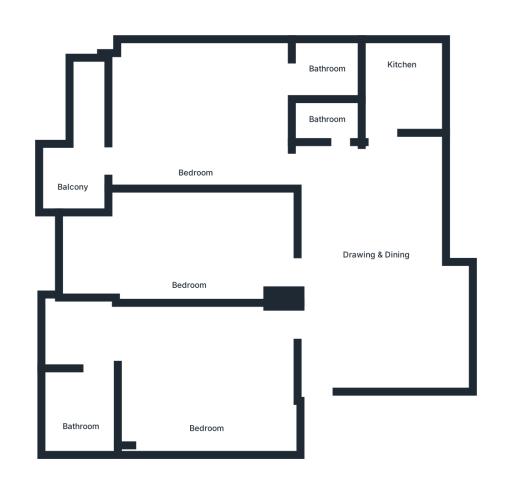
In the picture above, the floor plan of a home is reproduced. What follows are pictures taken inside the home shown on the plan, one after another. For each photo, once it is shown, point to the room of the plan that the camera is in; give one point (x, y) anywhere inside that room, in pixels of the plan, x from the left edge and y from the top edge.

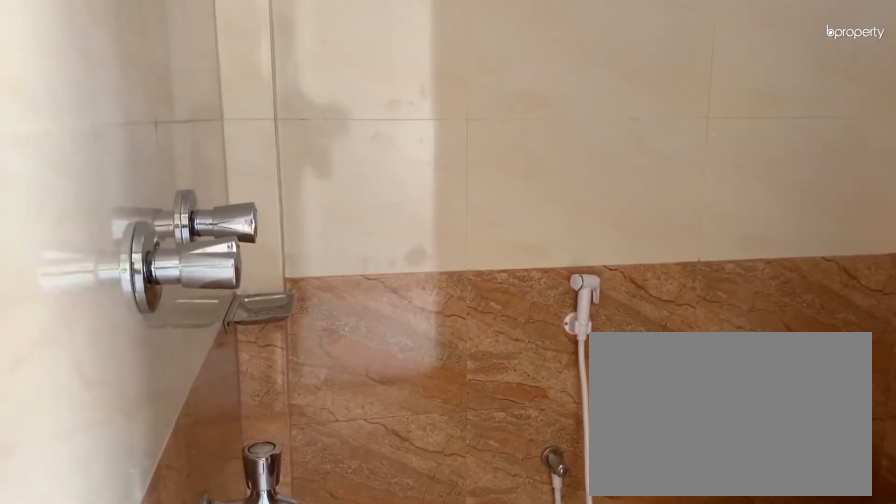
(79, 429)
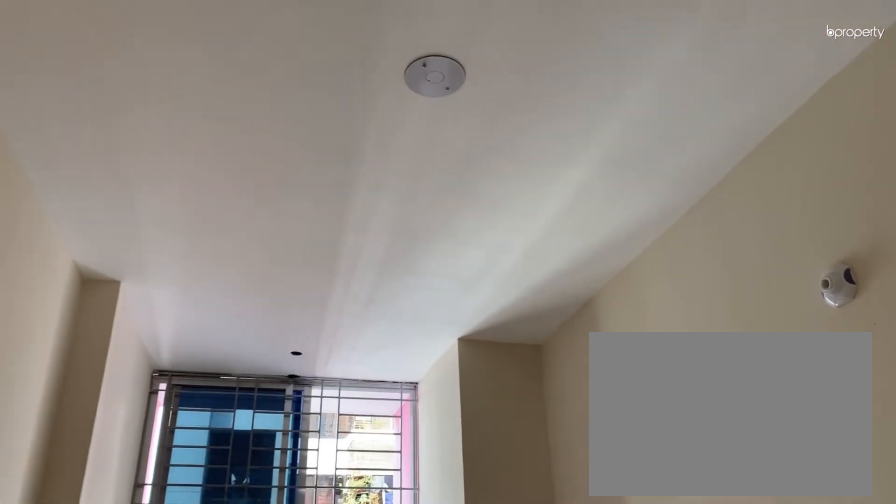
(197, 244)
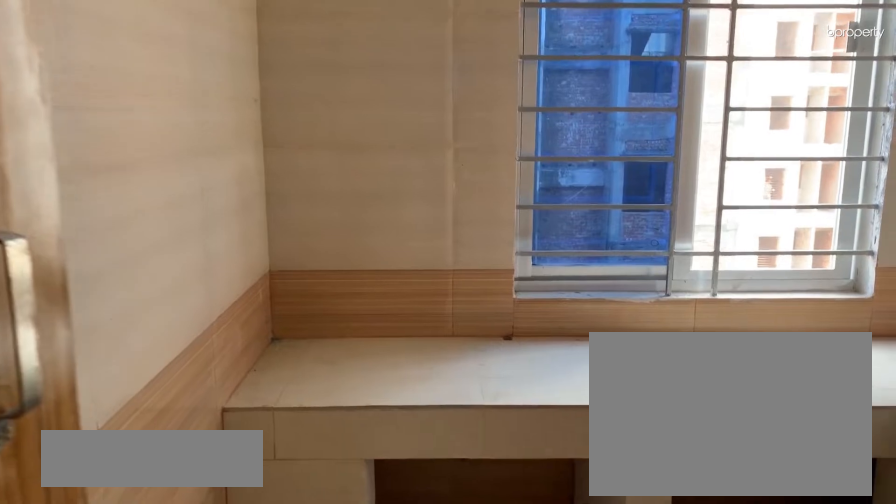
(402, 71)
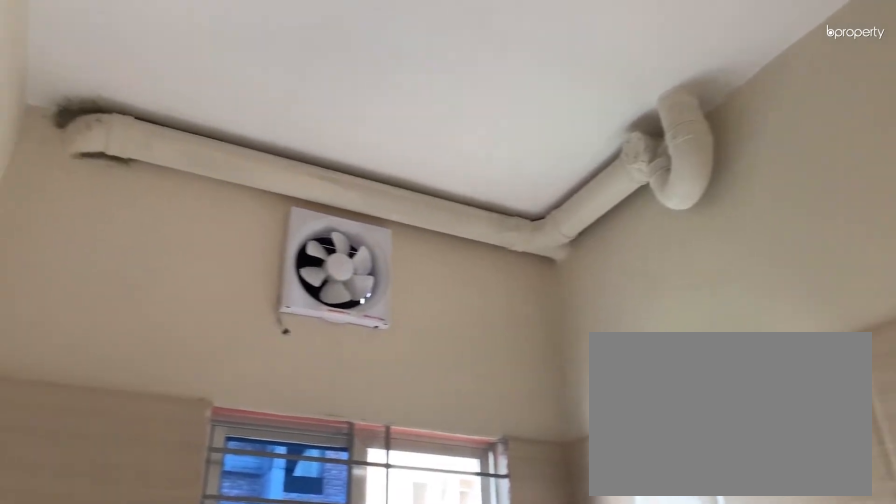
(402, 71)
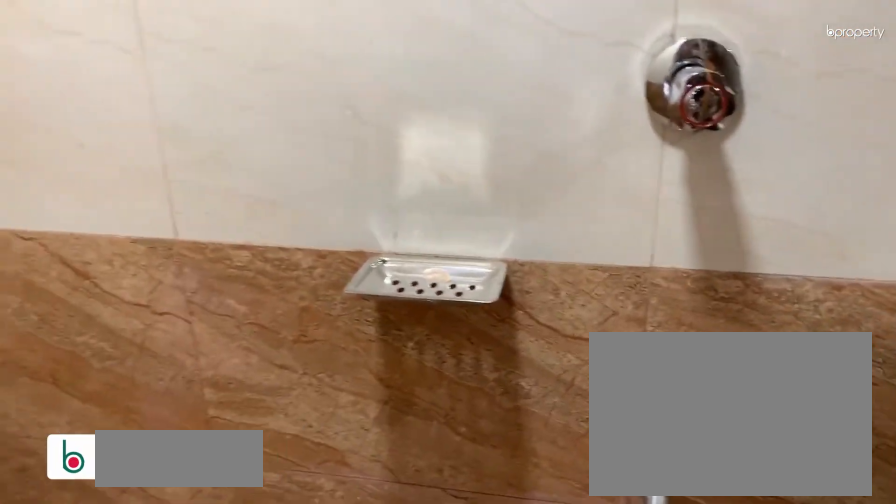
(326, 119)
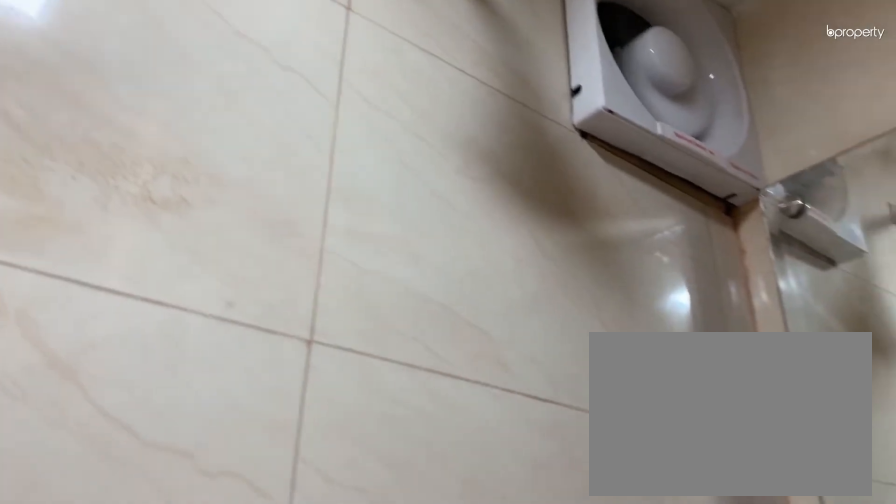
(326, 119)
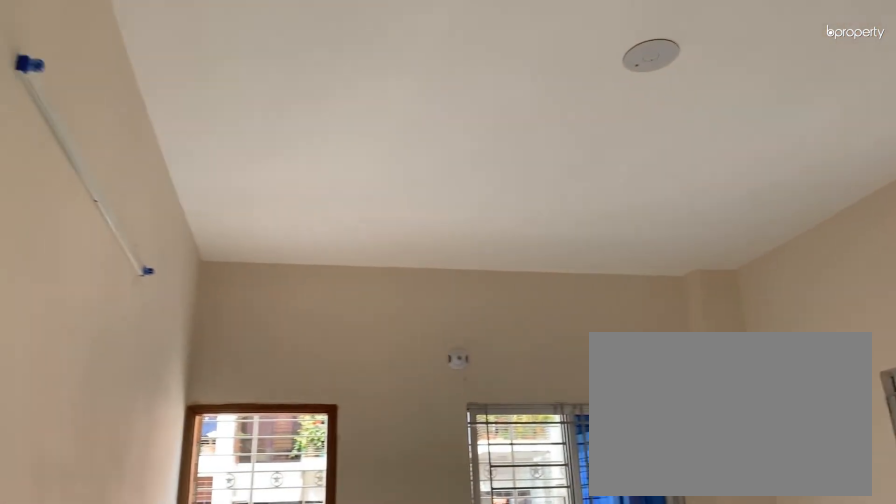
(196, 123)
